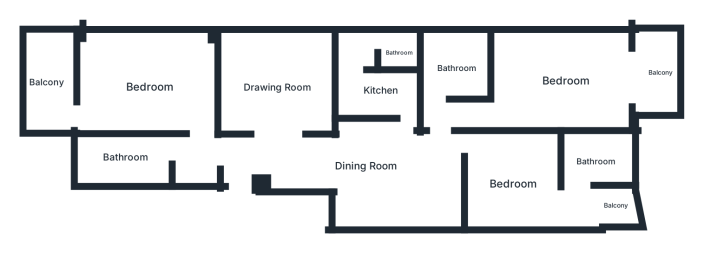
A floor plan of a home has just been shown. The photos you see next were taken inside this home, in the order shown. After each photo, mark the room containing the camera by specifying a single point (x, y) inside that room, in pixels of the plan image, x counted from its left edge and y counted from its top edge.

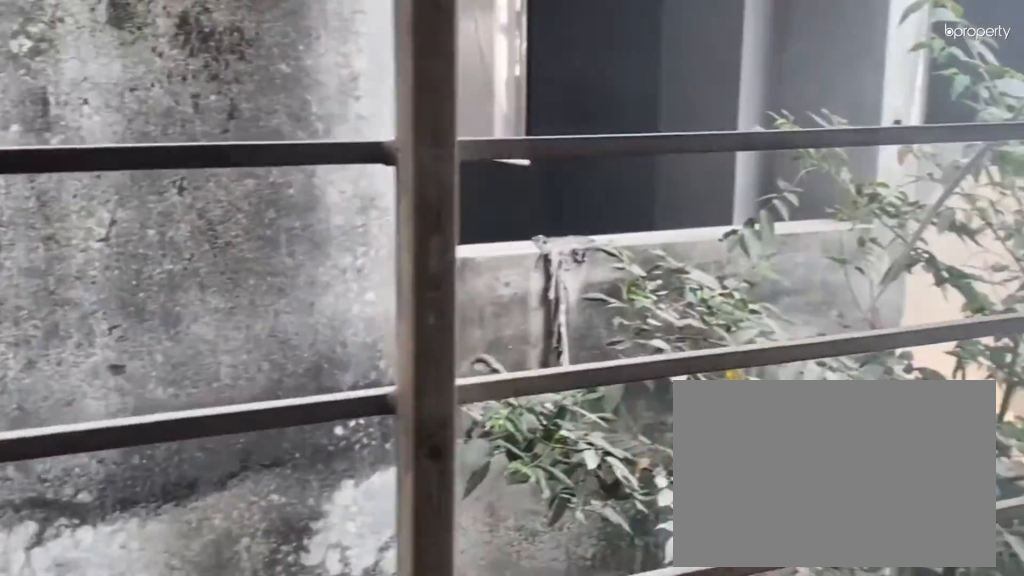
(46, 82)
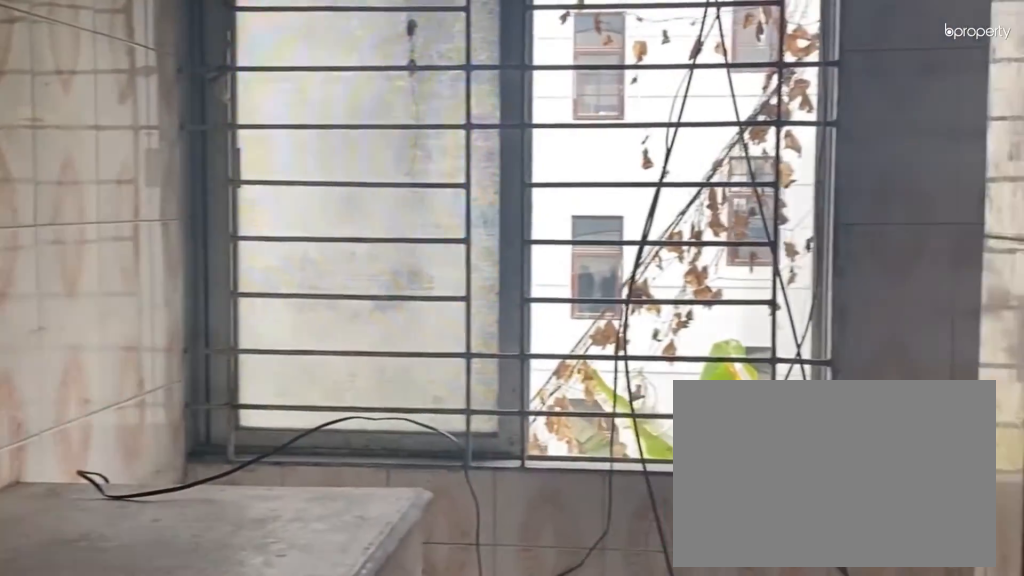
(380, 90)
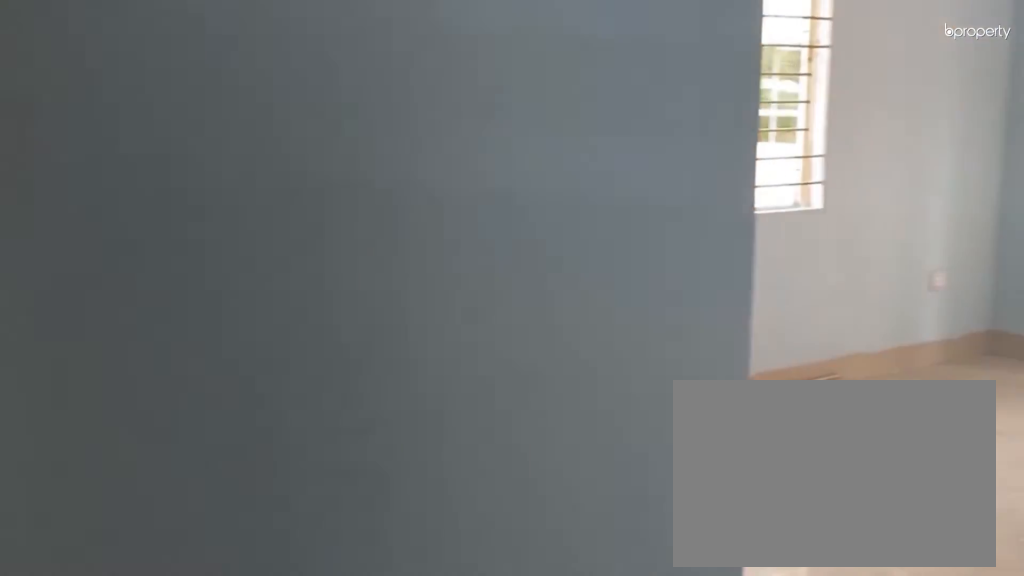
(564, 80)
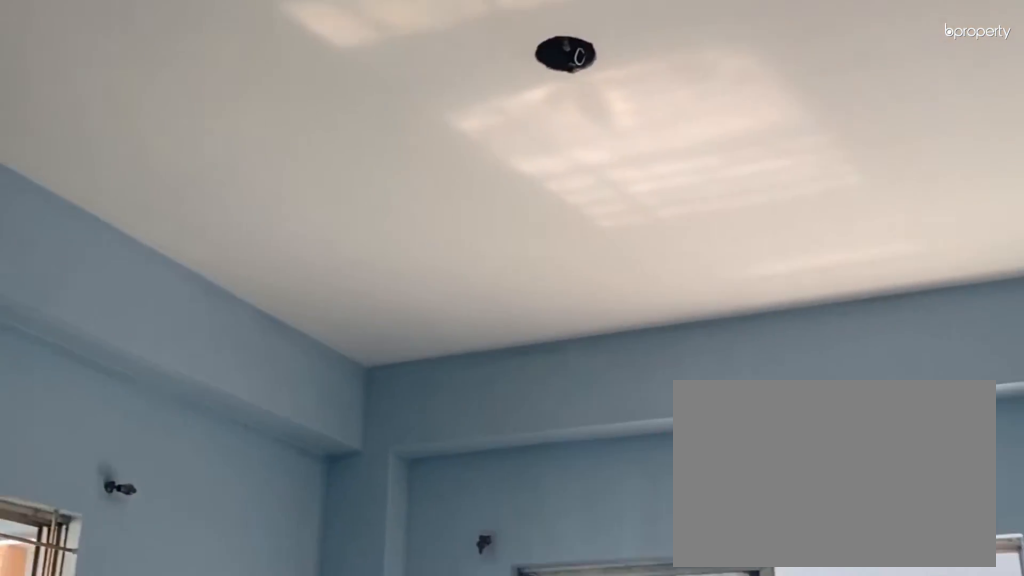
(564, 80)
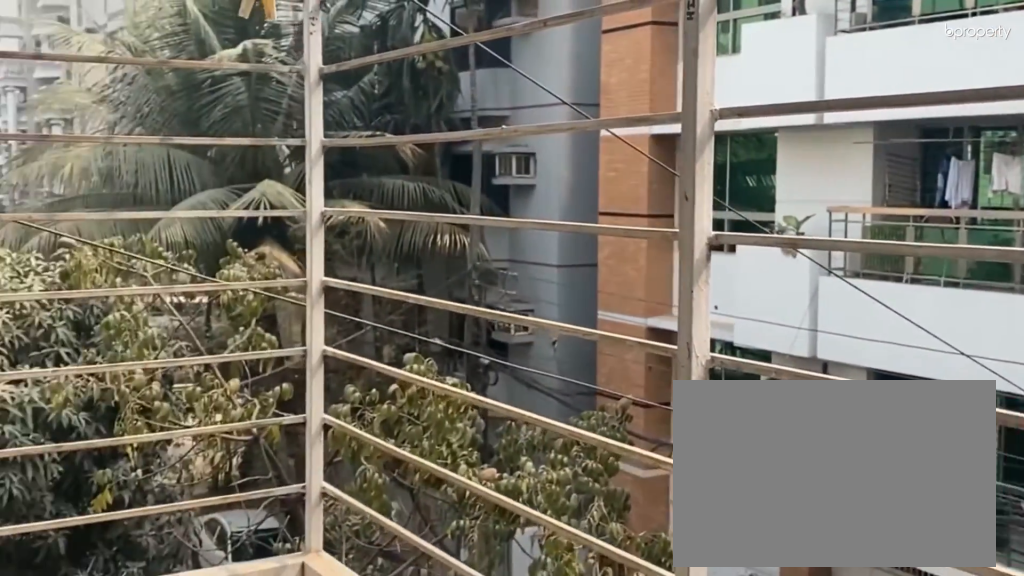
(658, 70)
